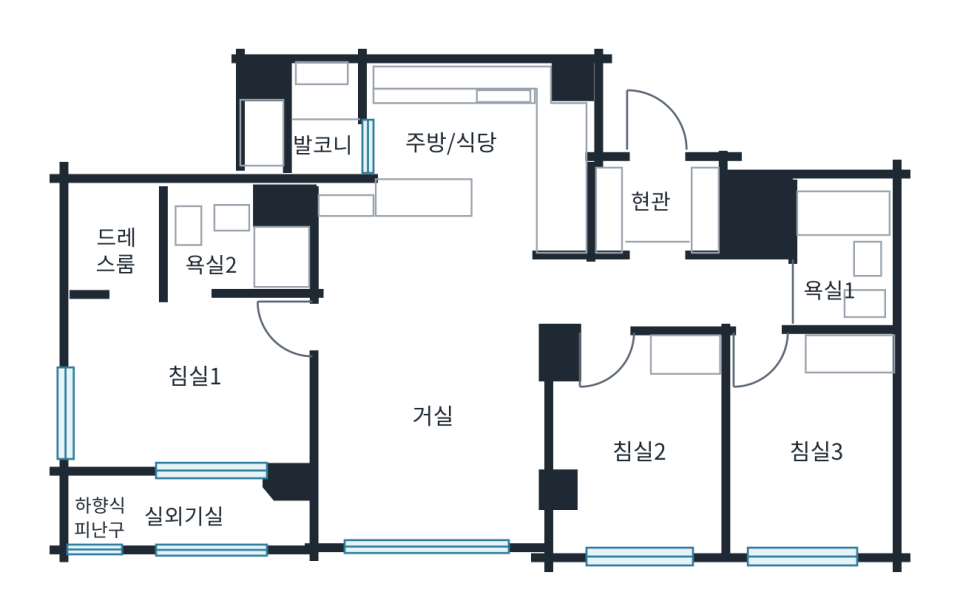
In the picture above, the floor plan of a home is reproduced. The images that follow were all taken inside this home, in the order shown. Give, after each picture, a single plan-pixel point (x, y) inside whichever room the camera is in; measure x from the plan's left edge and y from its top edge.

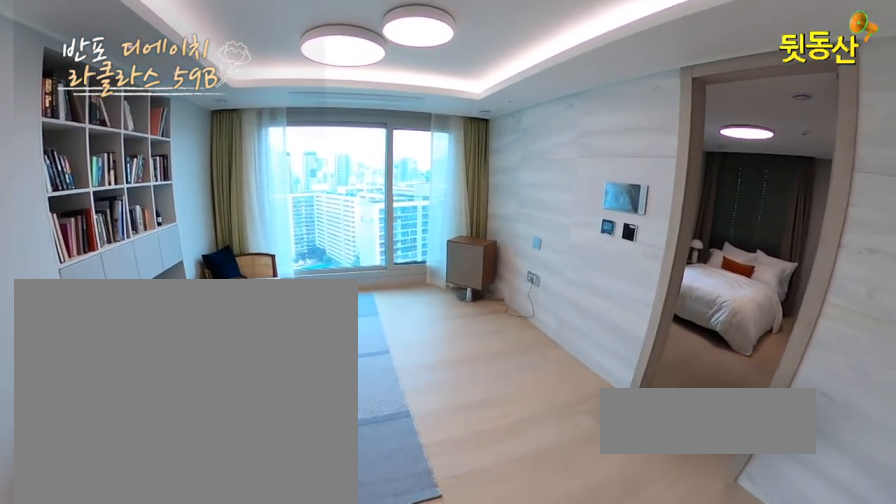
(431, 420)
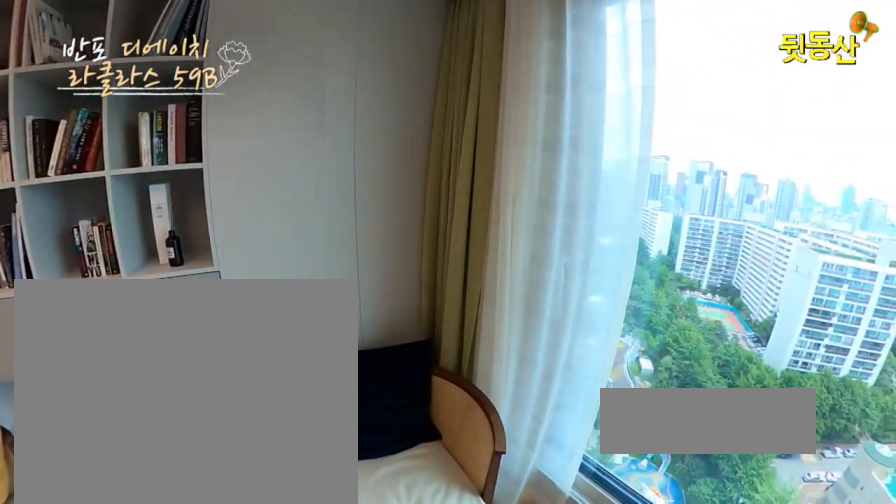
(432, 420)
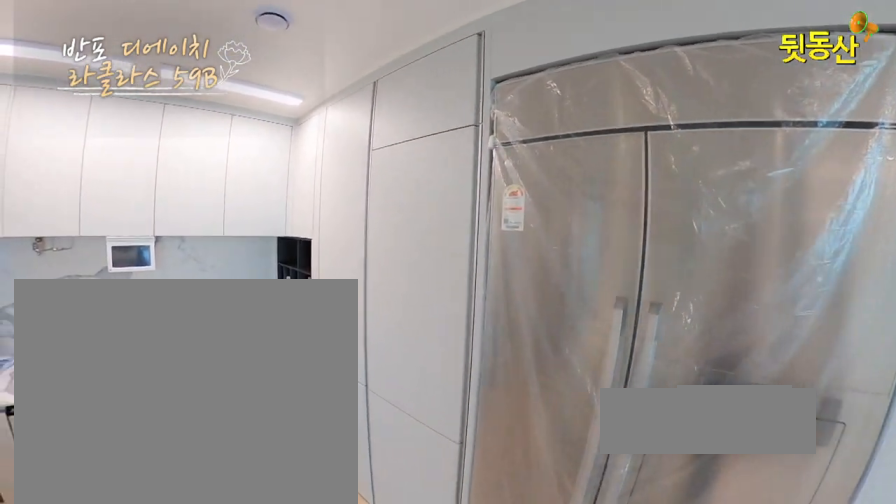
(484, 174)
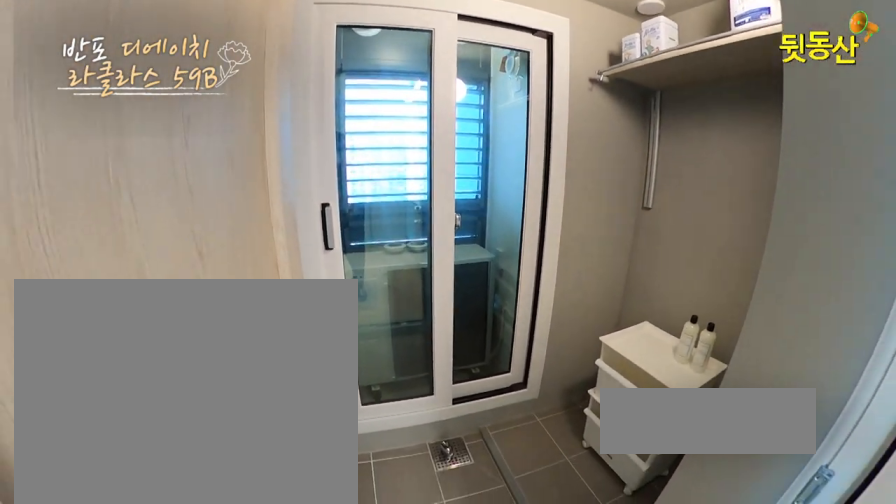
(317, 125)
